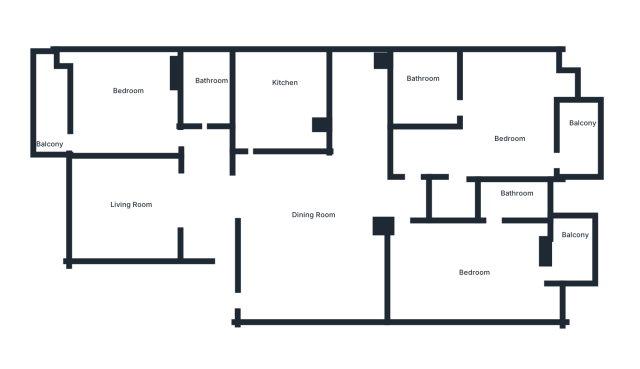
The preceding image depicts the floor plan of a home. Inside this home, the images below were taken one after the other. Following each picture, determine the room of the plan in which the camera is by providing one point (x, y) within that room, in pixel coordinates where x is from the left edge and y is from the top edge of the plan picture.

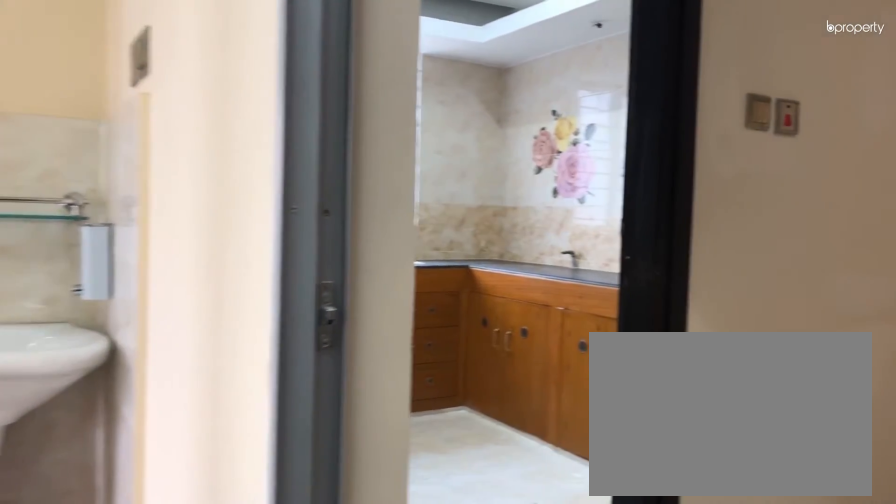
(239, 201)
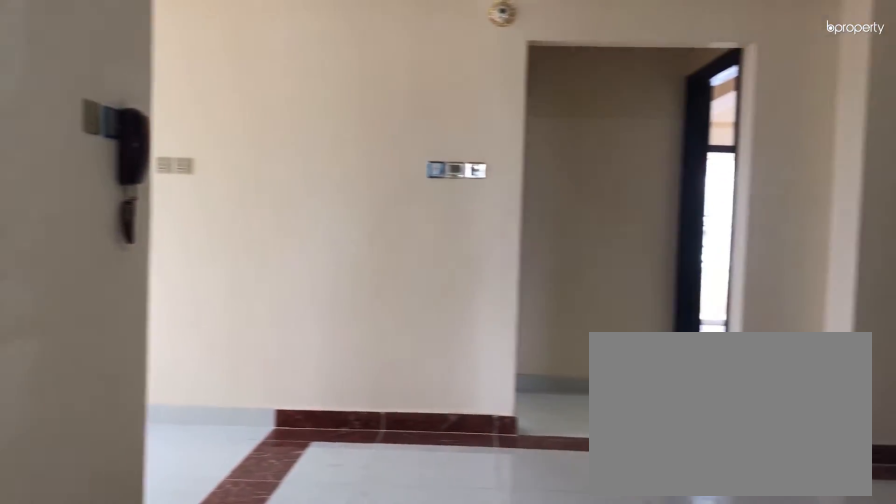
(314, 219)
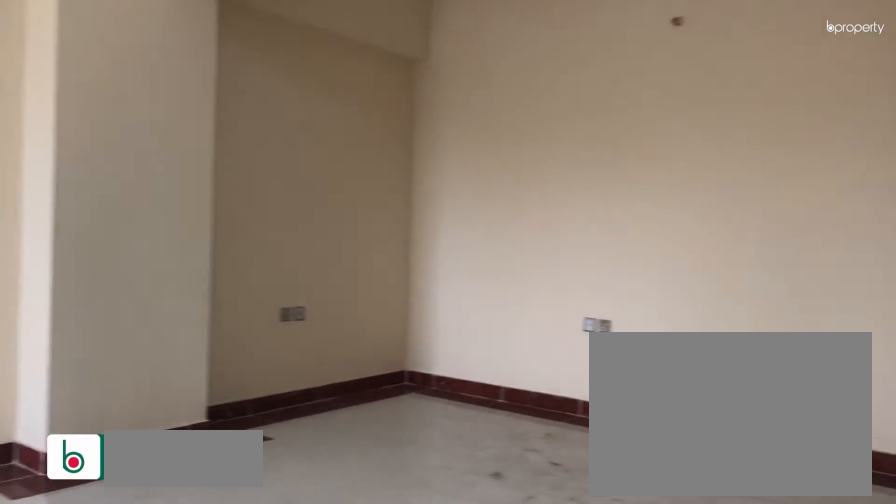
(314, 219)
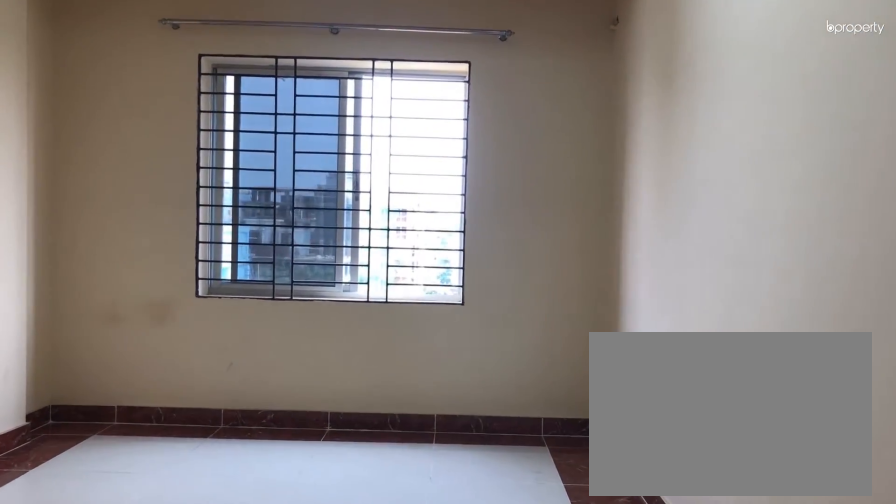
(139, 209)
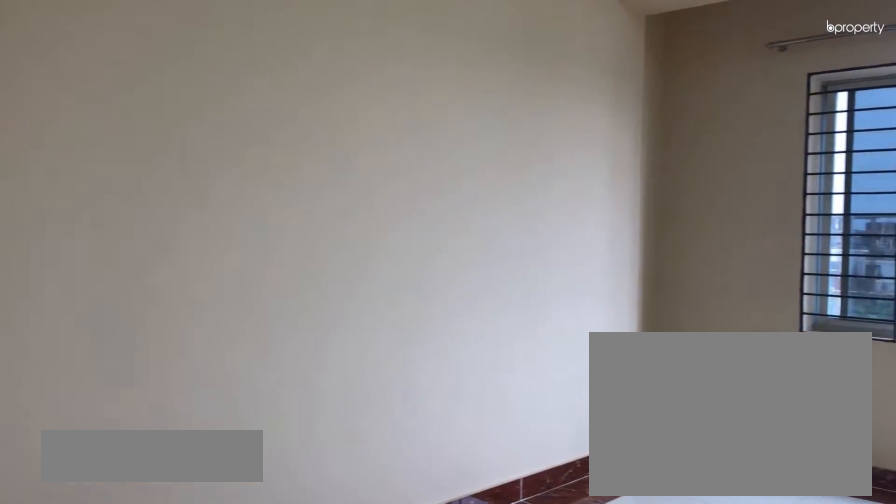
(139, 209)
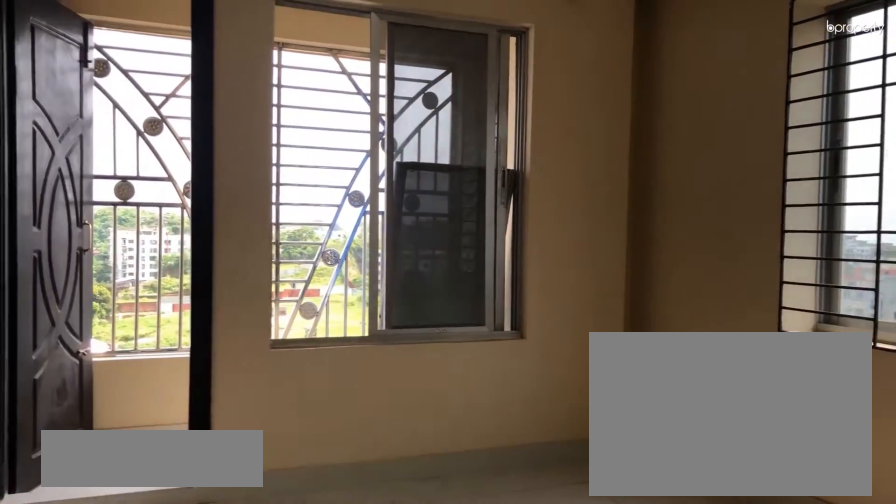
(139, 112)
